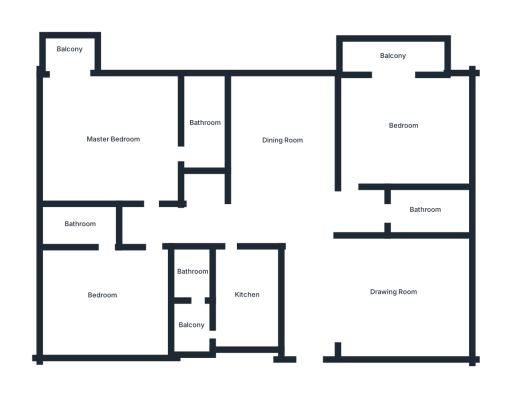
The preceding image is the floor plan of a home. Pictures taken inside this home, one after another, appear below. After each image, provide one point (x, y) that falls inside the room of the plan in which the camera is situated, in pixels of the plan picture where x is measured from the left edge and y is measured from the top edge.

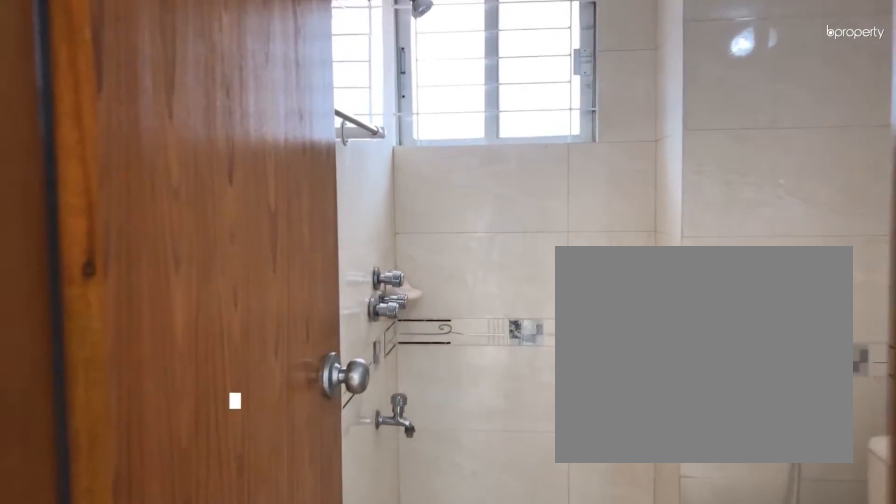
(425, 209)
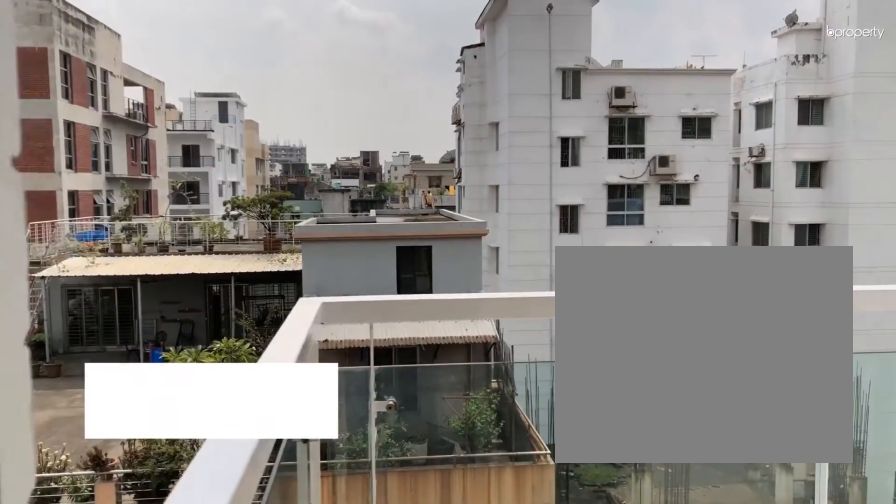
(393, 55)
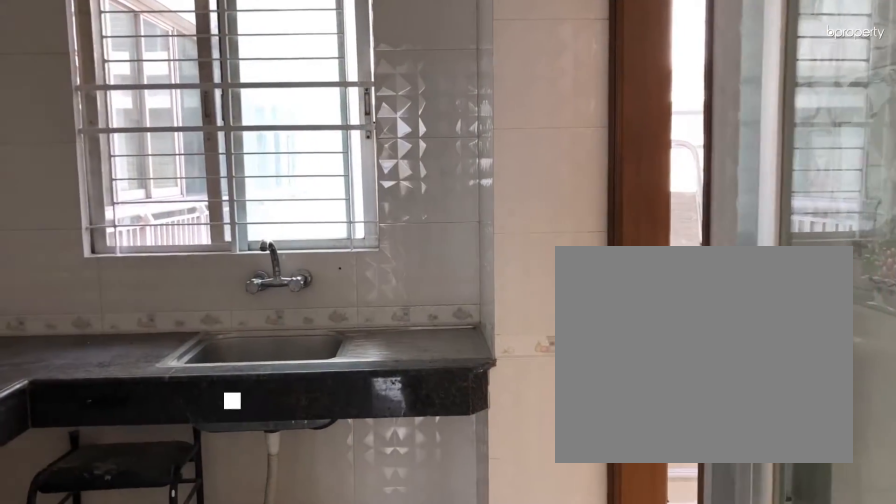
(247, 294)
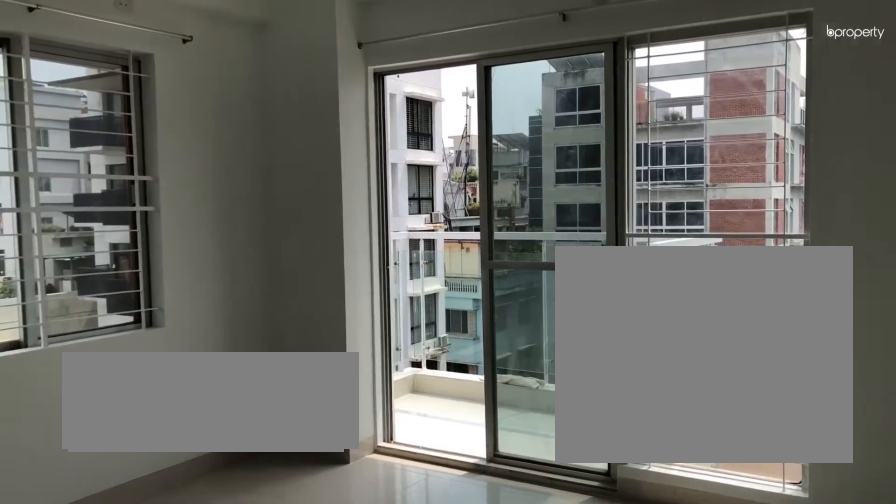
(113, 138)
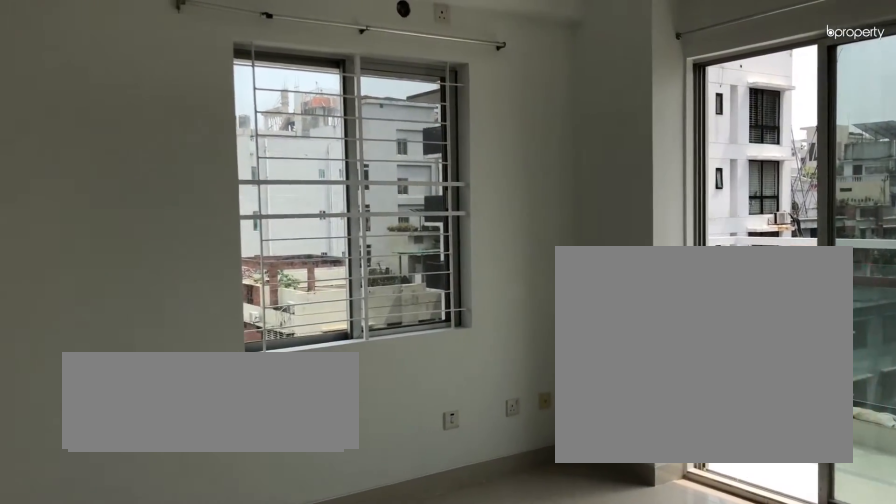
(113, 138)
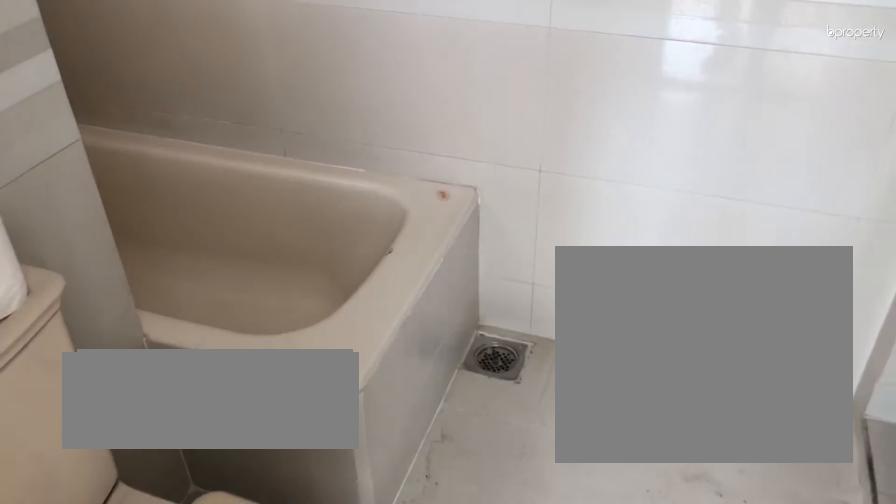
(204, 122)
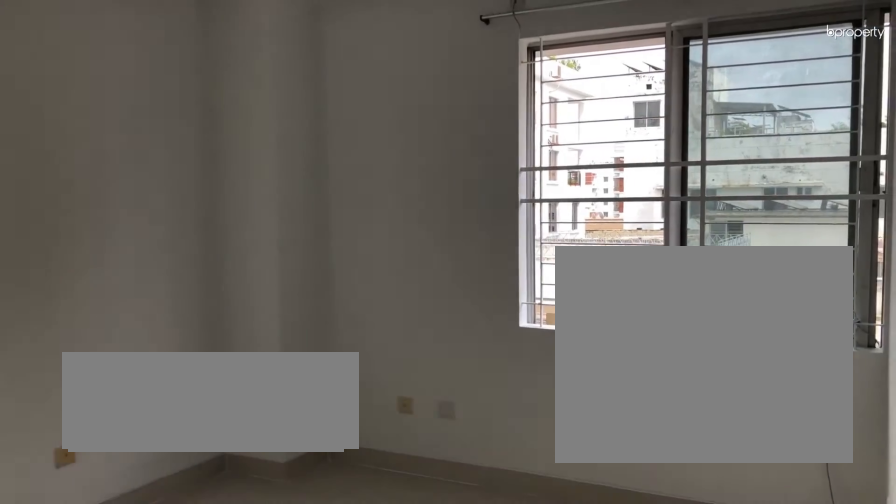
(102, 295)
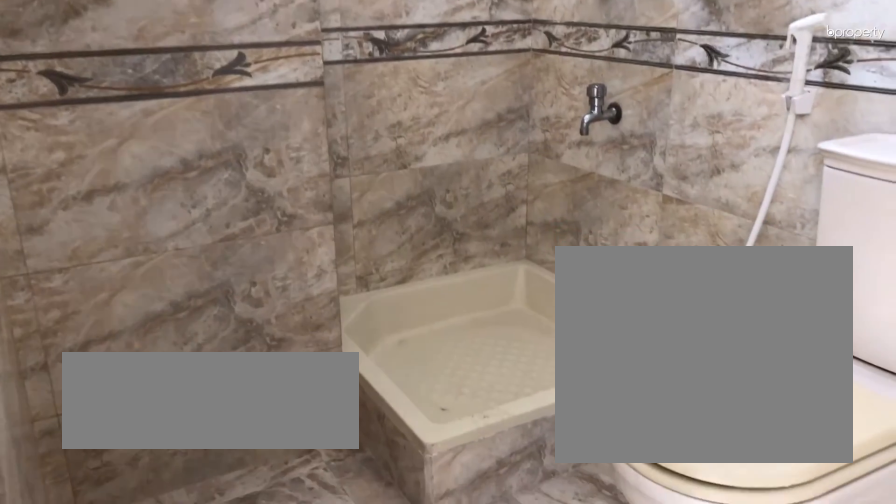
(80, 223)
